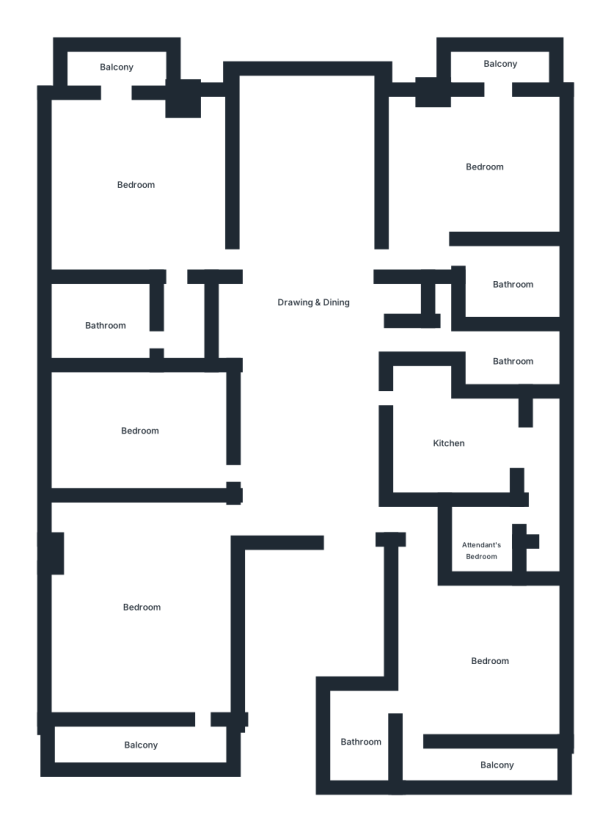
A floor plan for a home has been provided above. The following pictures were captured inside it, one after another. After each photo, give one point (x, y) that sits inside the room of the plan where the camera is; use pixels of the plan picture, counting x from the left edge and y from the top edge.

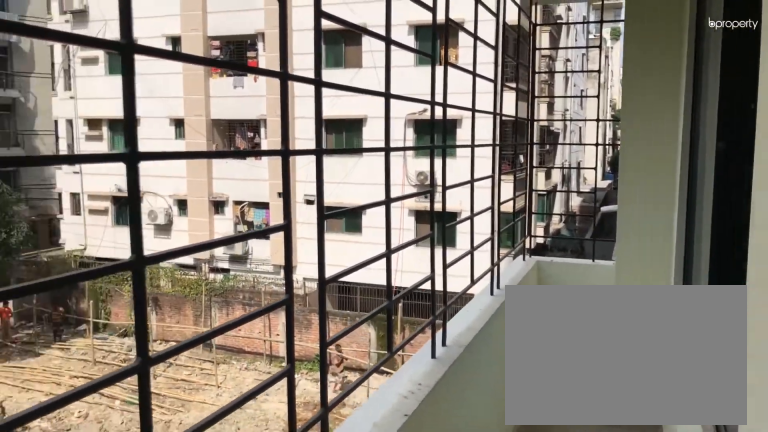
(137, 740)
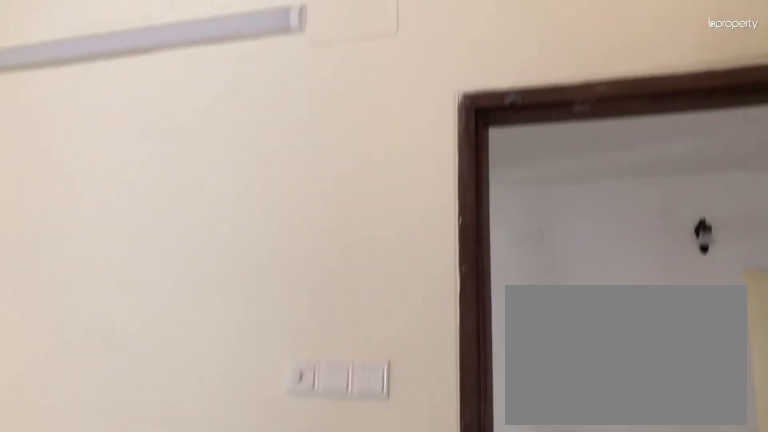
(137, 431)
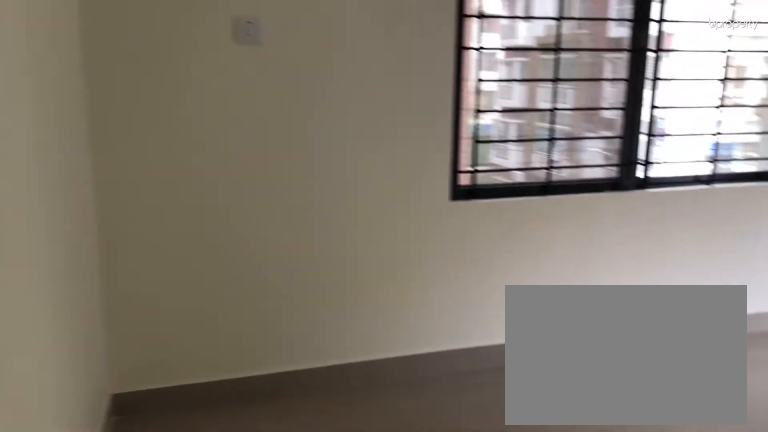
(132, 179)
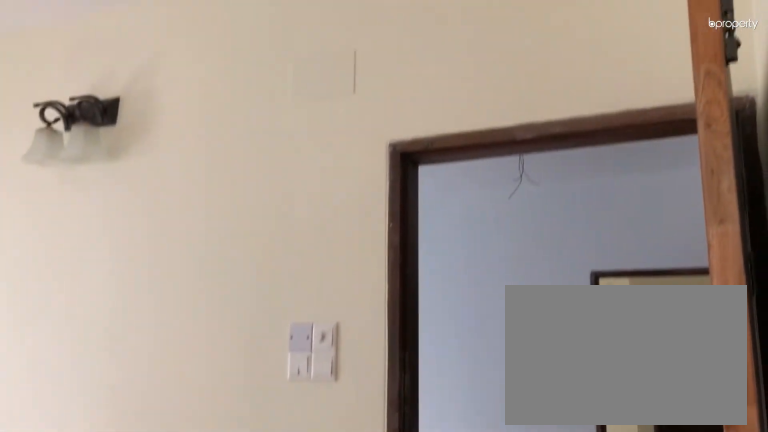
(132, 179)
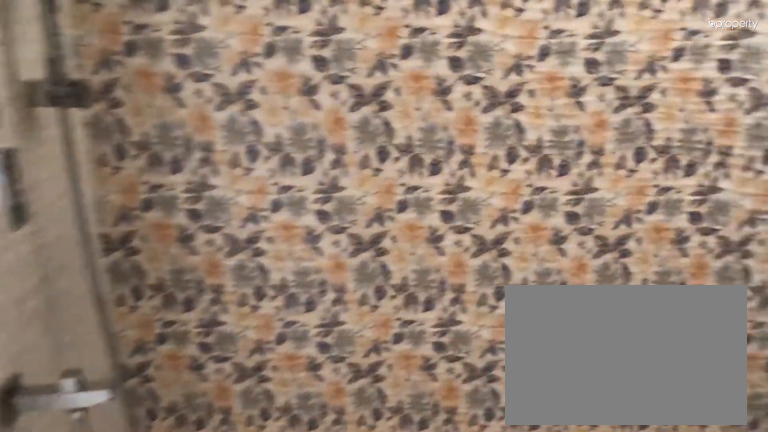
(105, 319)
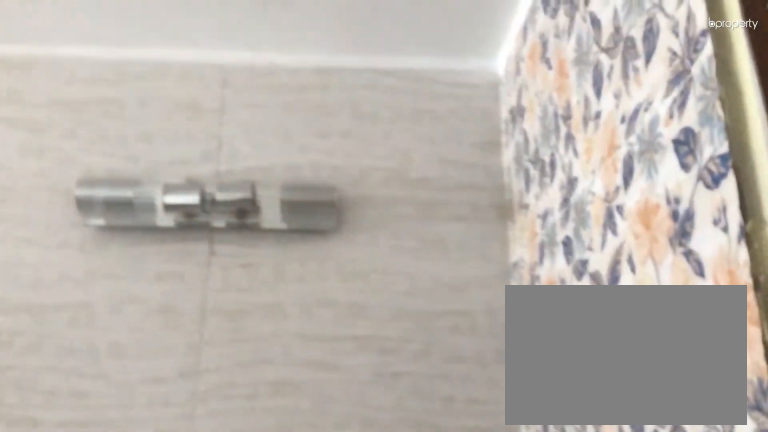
(105, 319)
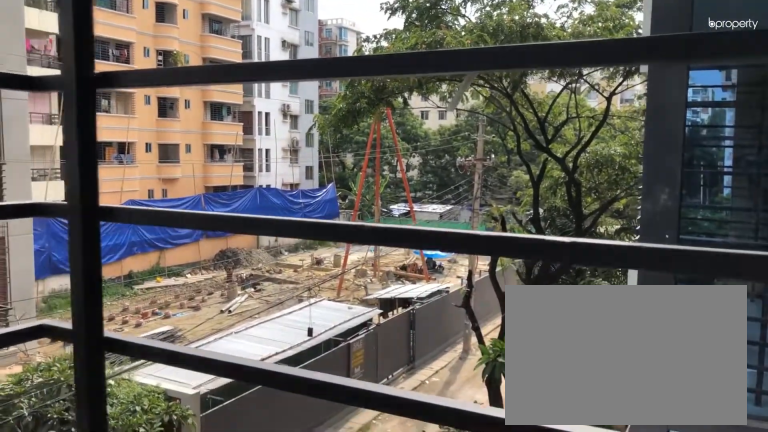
(112, 63)
